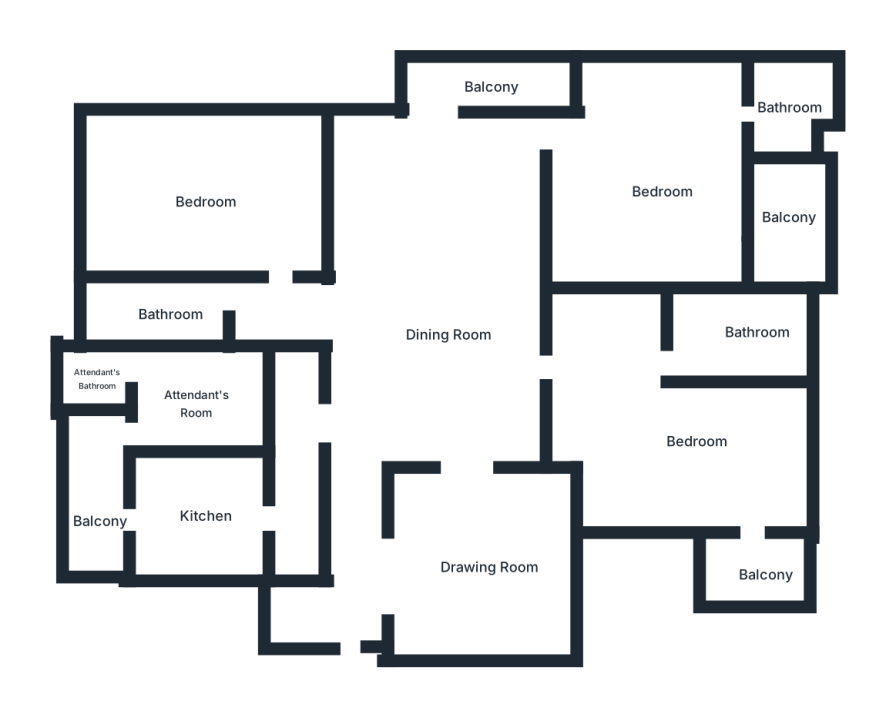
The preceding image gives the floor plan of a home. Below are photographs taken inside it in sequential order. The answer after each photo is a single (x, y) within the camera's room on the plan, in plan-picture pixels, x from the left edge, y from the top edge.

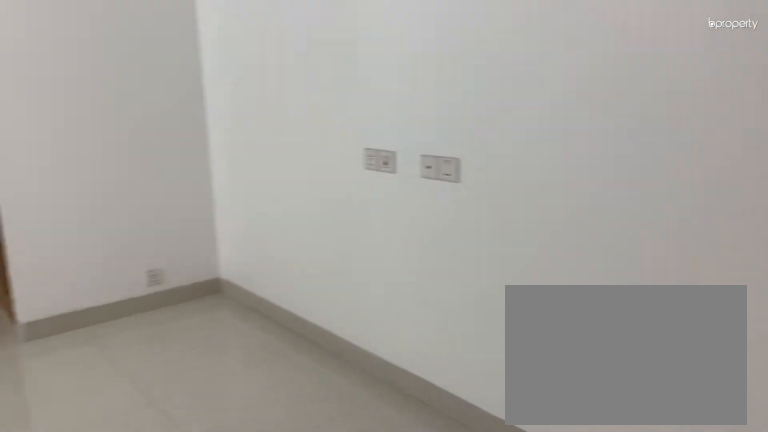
(490, 563)
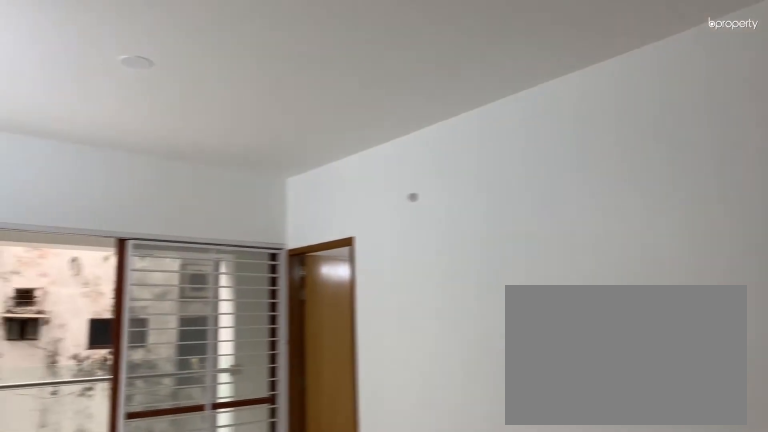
(454, 336)
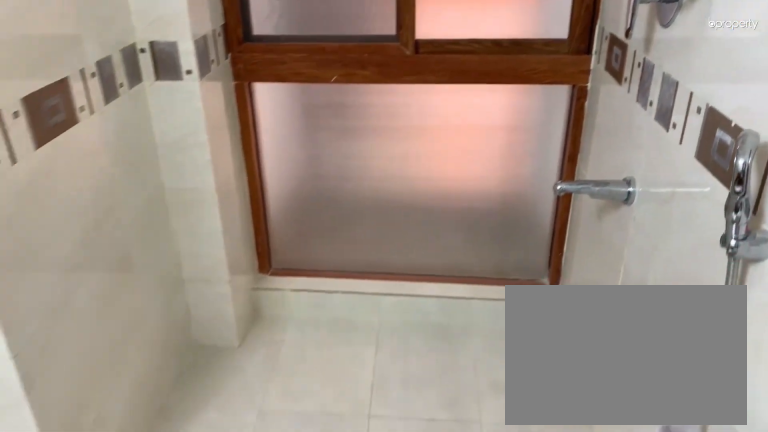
(165, 308)
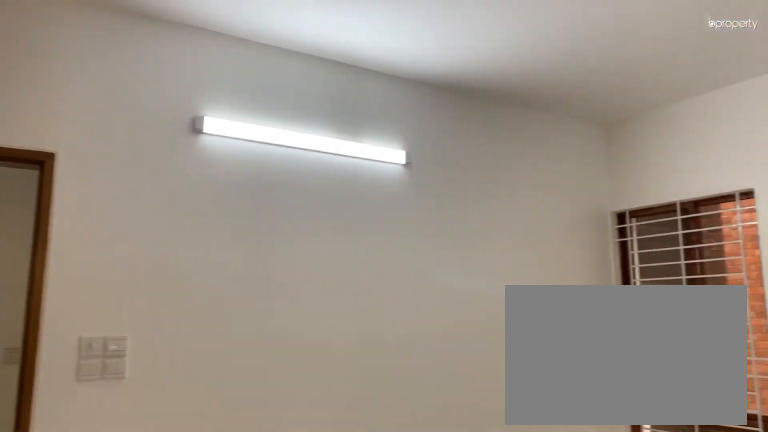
(205, 204)
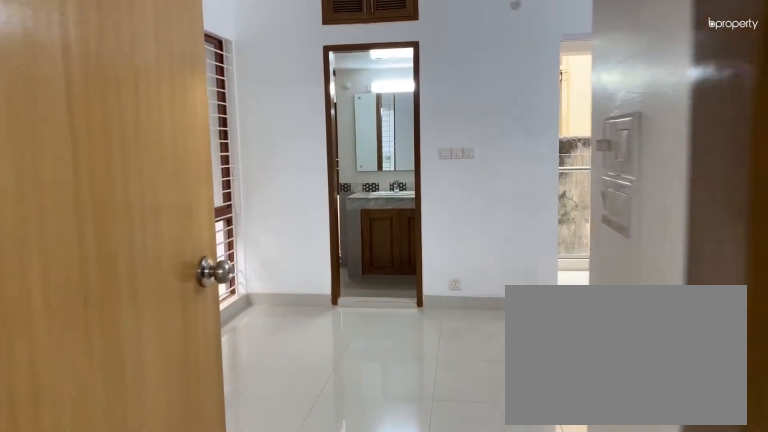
(664, 189)
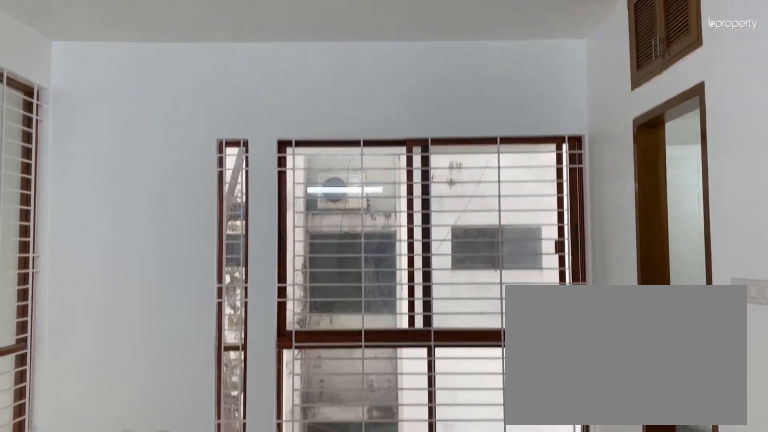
(664, 189)
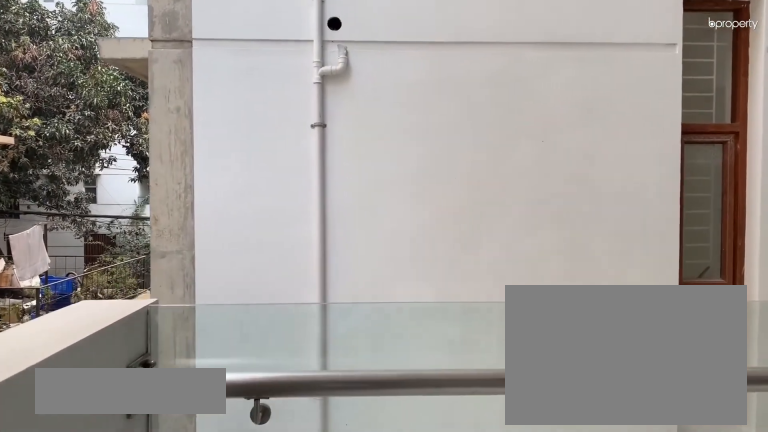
(760, 569)
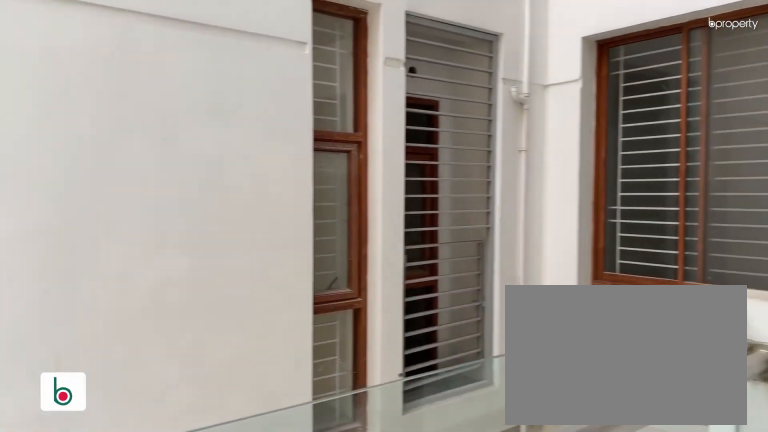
(760, 569)
